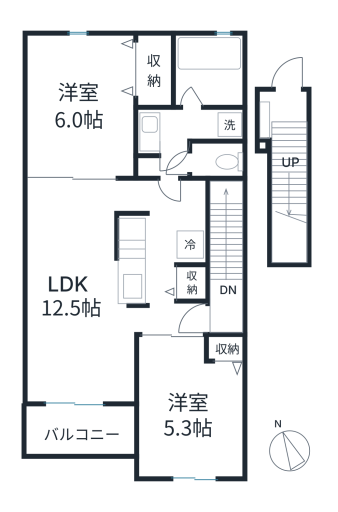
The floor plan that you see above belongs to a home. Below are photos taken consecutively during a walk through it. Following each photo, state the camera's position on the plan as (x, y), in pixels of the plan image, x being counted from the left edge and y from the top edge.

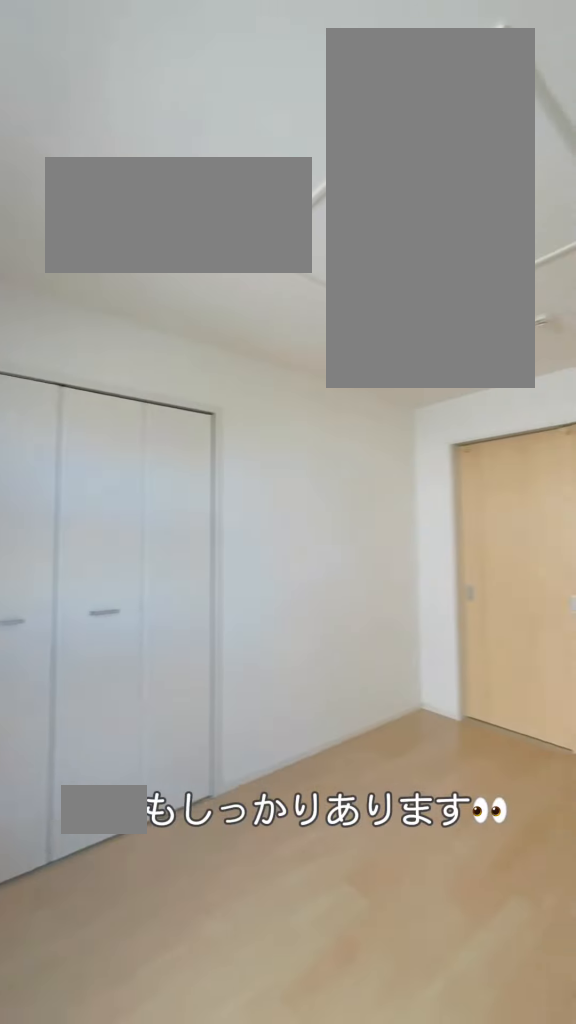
(44, 59)
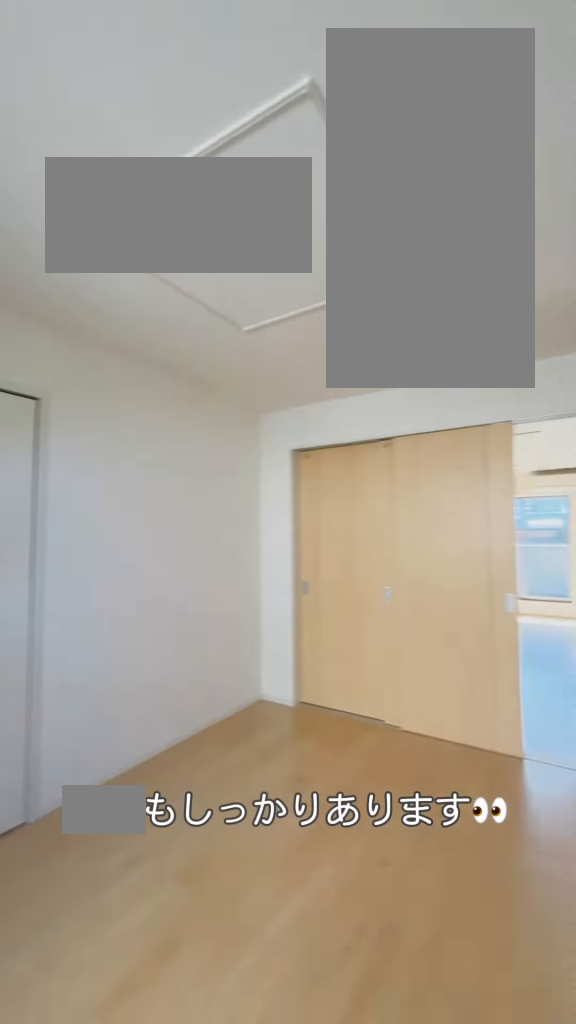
(44, 59)
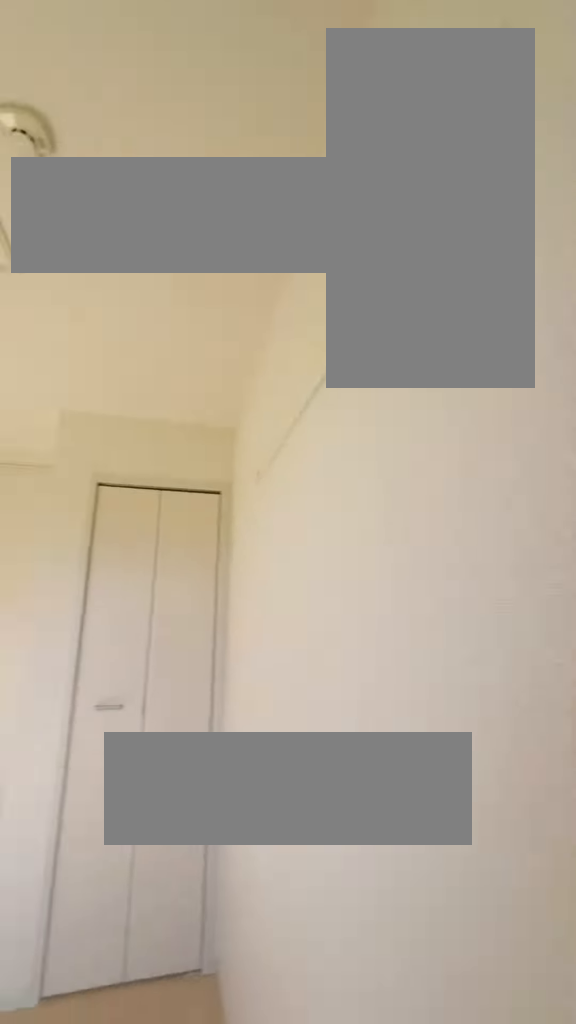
(229, 466)
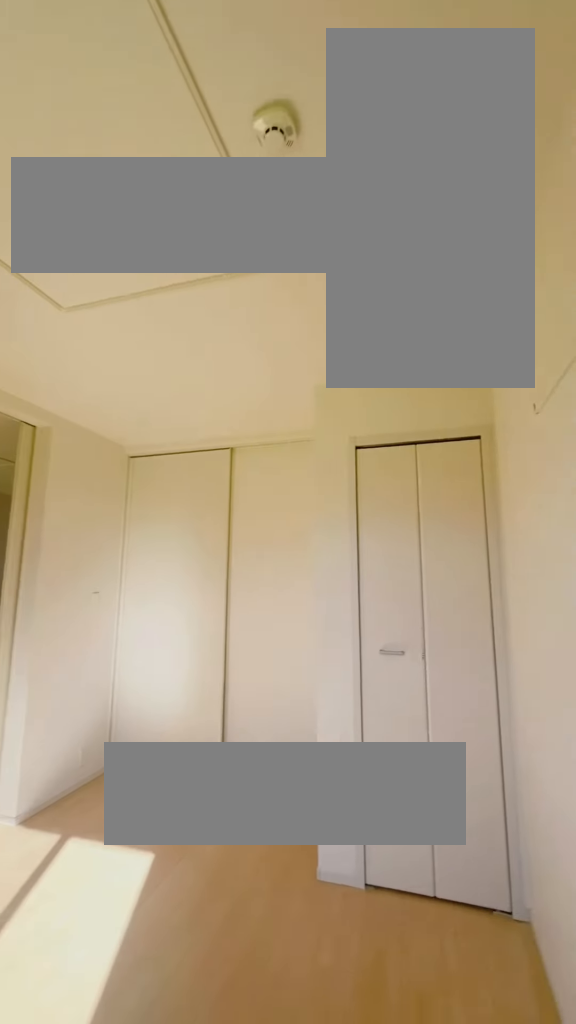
(229, 466)
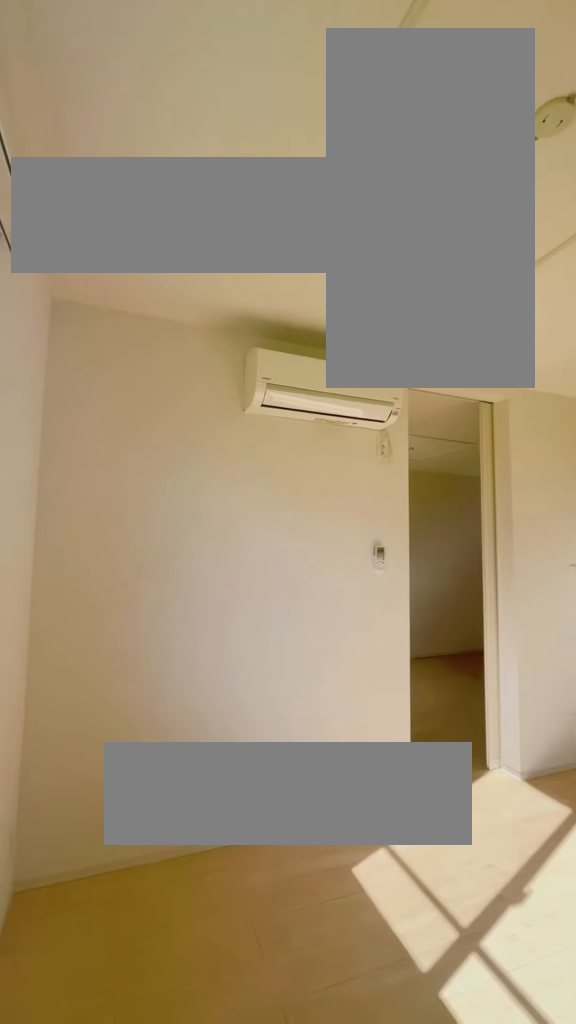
(231, 467)
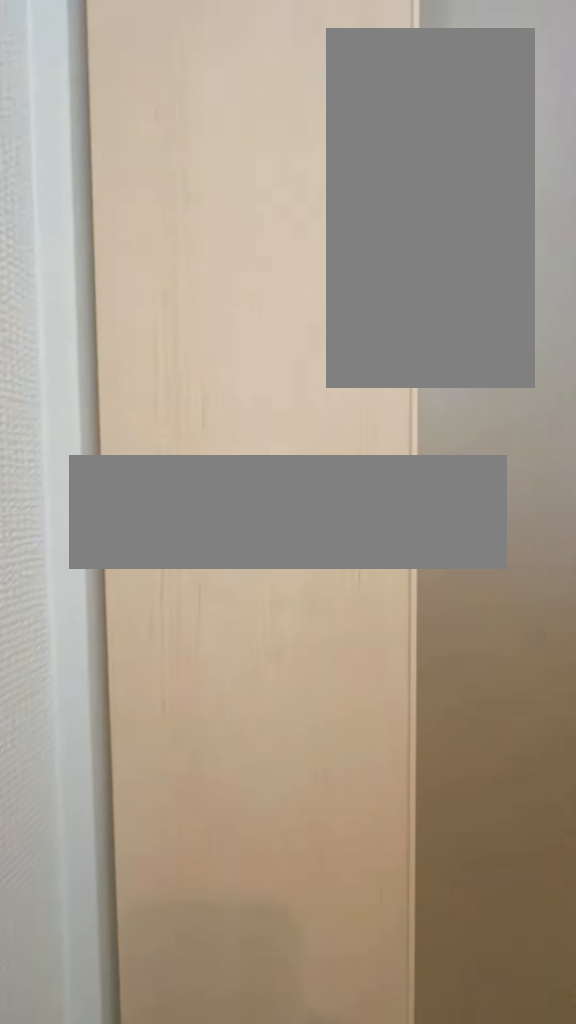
(174, 315)
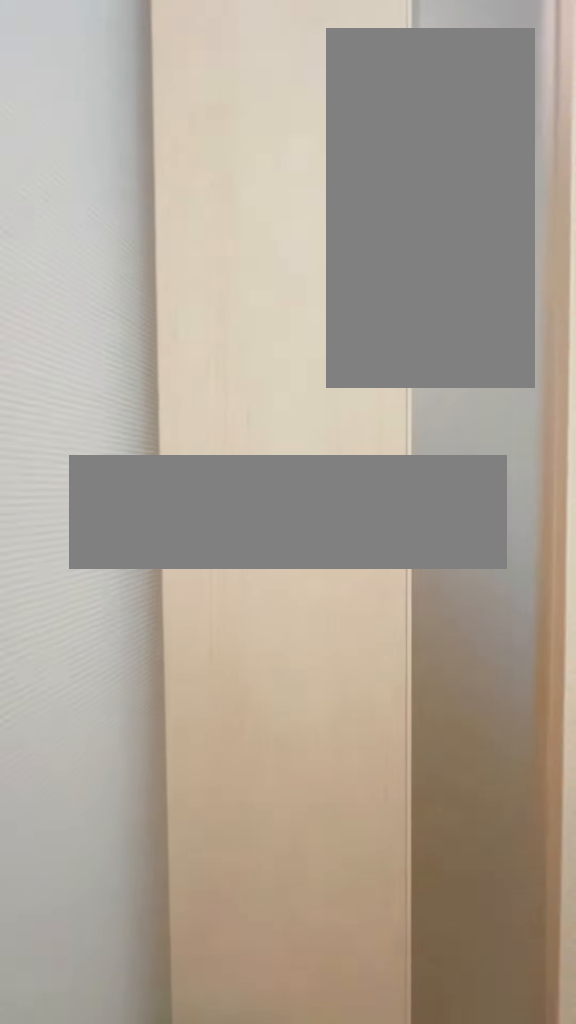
(184, 316)
